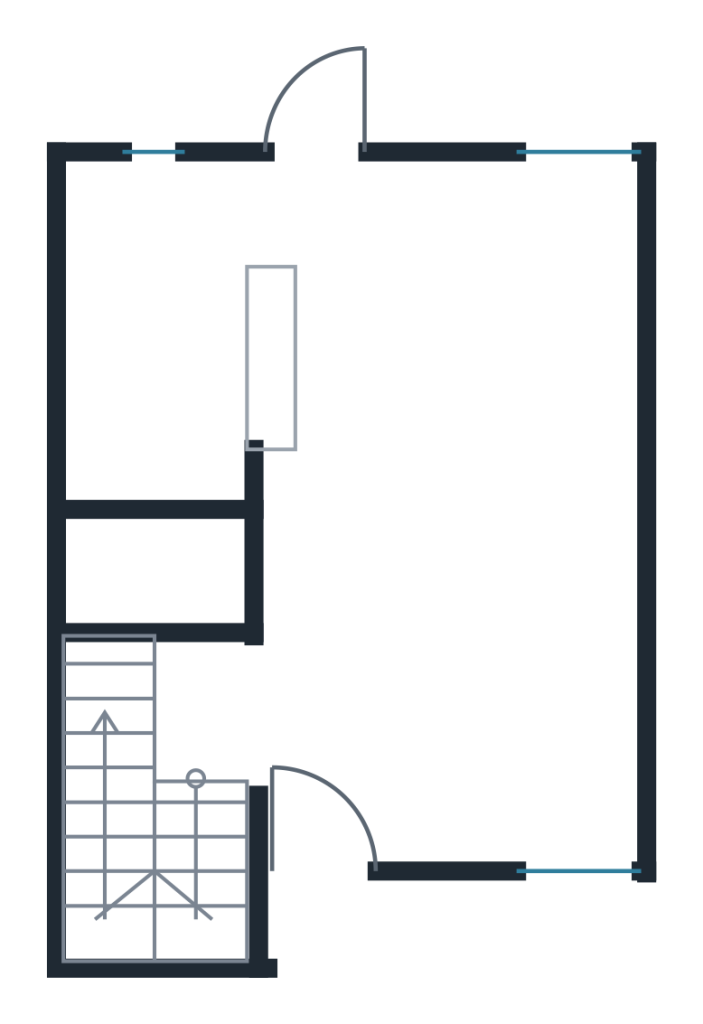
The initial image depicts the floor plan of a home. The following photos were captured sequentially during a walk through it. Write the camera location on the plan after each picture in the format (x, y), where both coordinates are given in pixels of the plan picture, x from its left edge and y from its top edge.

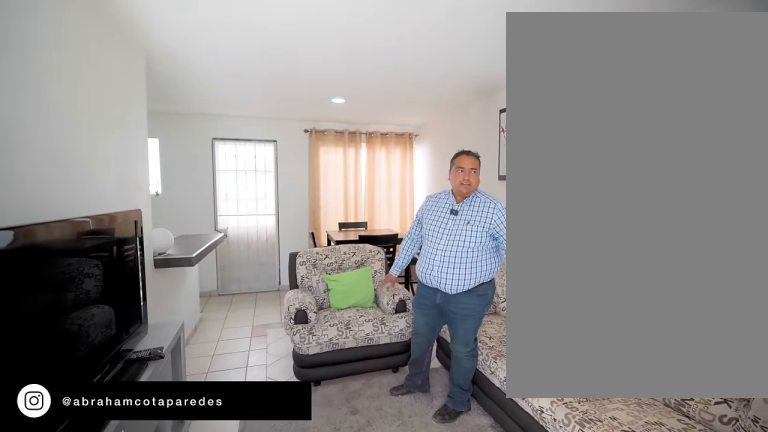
(347, 772)
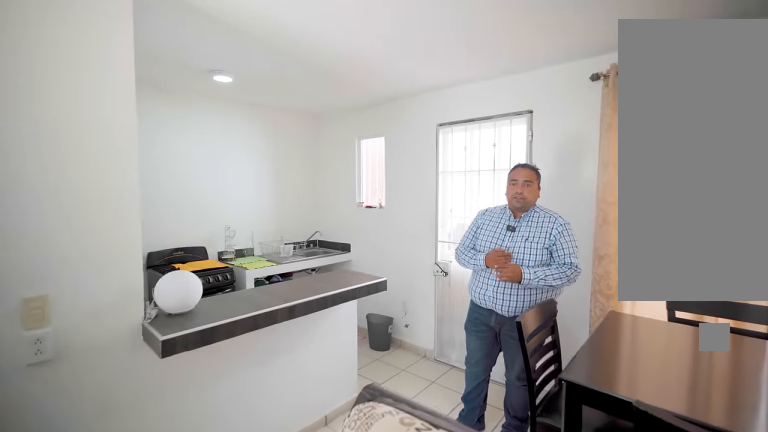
(373, 550)
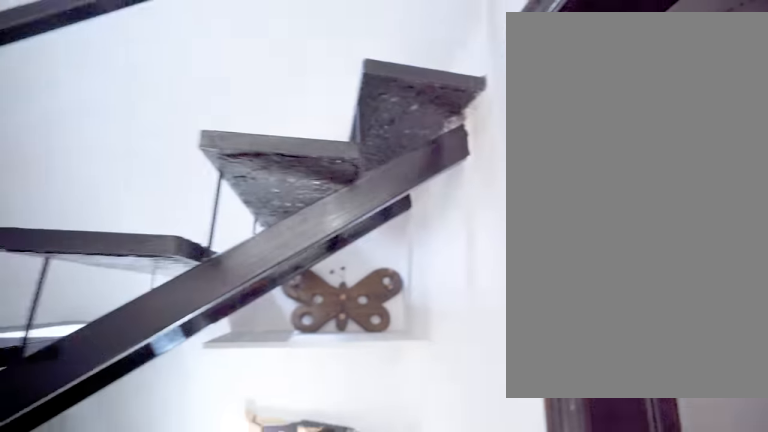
(253, 705)
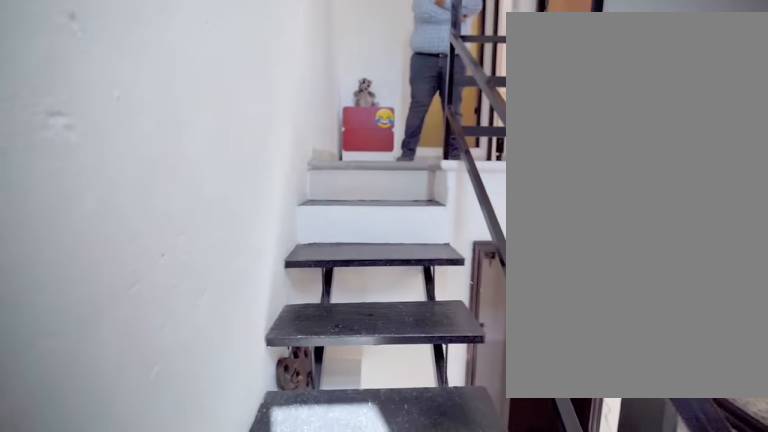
(221, 802)
